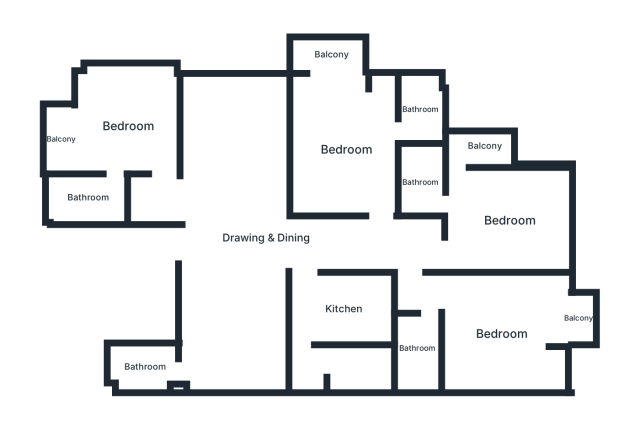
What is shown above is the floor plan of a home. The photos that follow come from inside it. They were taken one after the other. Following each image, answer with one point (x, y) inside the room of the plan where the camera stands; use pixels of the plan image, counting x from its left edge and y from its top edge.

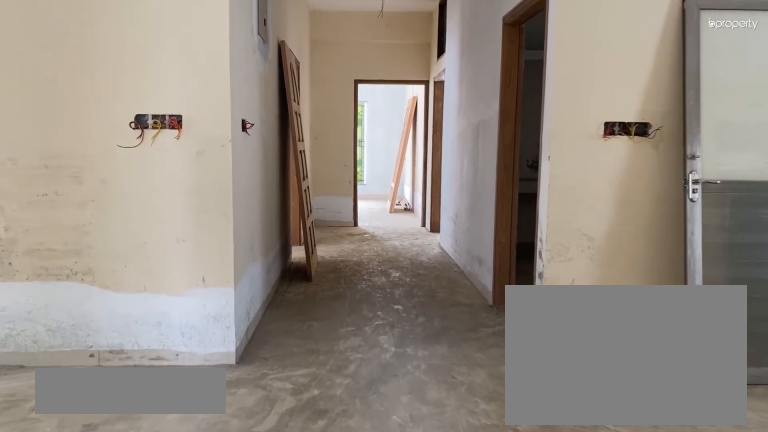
(266, 237)
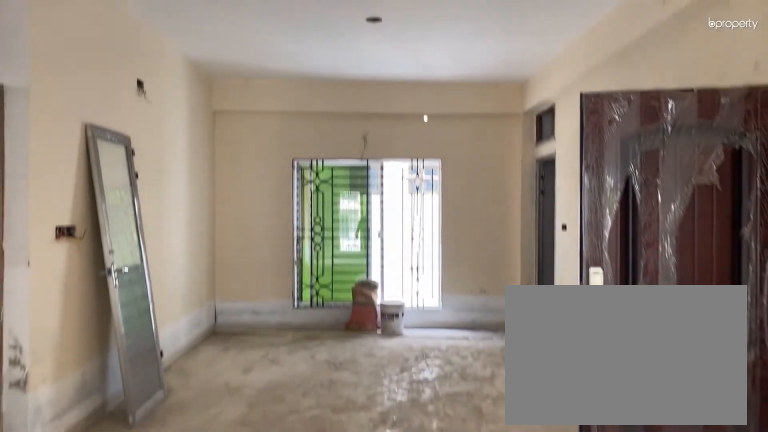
(266, 237)
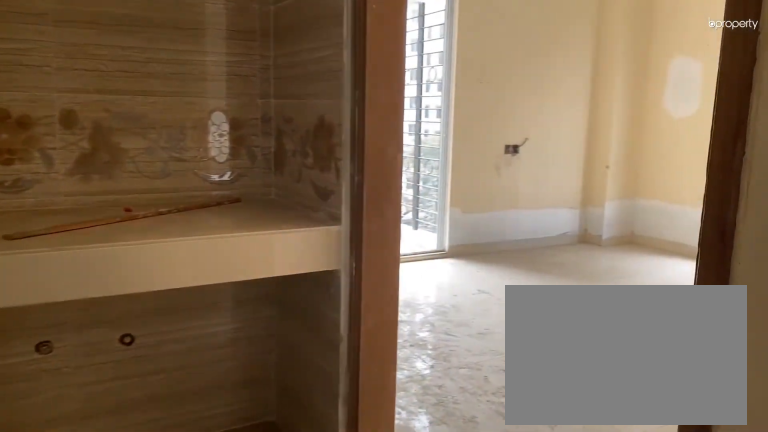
(144, 150)
